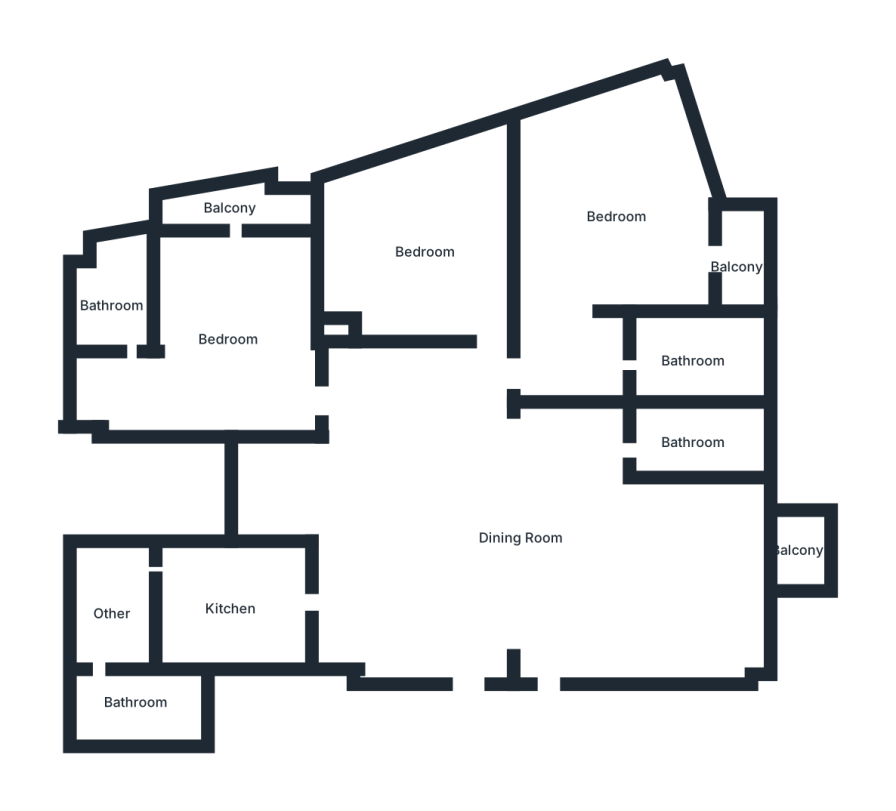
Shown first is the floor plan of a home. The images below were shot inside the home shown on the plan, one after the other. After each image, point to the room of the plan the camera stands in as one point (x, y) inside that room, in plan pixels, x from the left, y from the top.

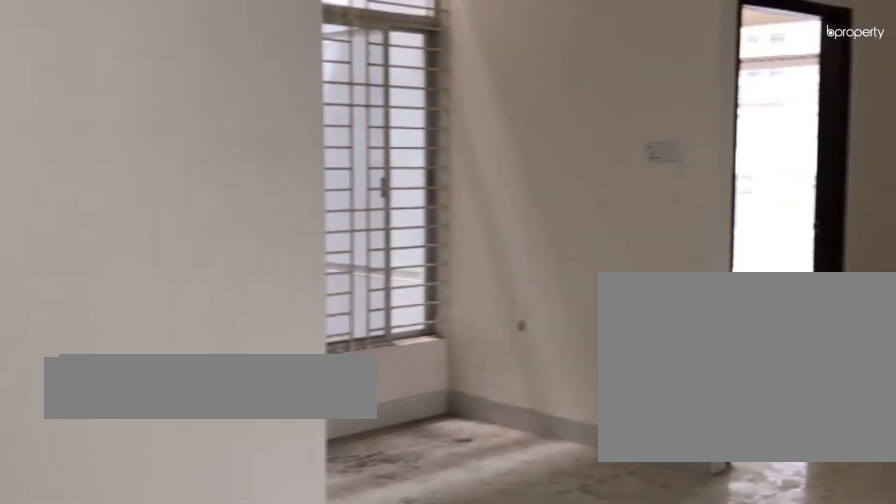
(518, 538)
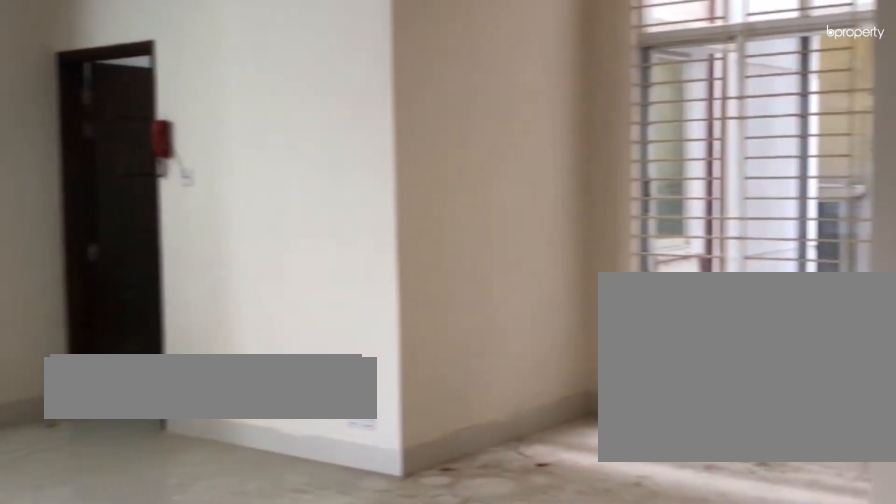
(518, 538)
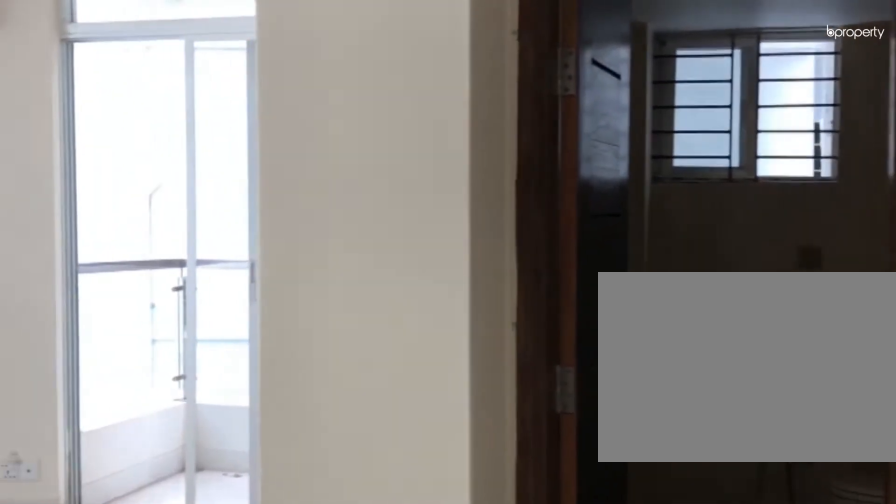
(554, 368)
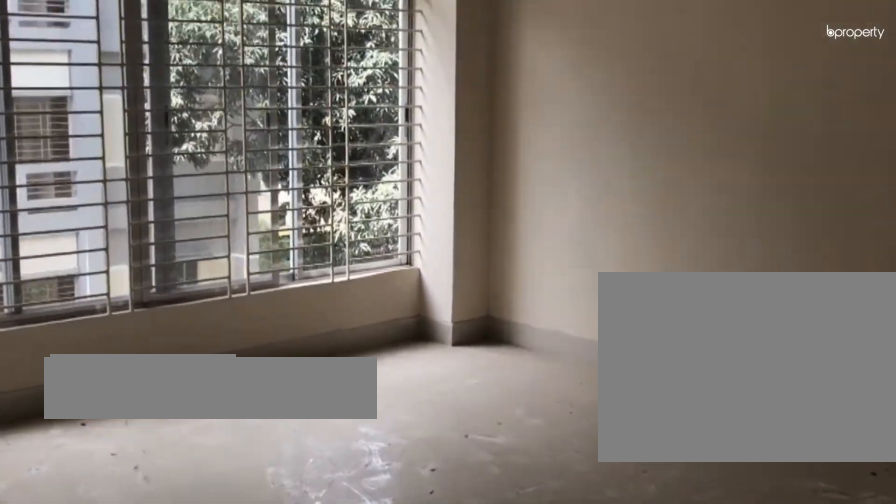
(615, 214)
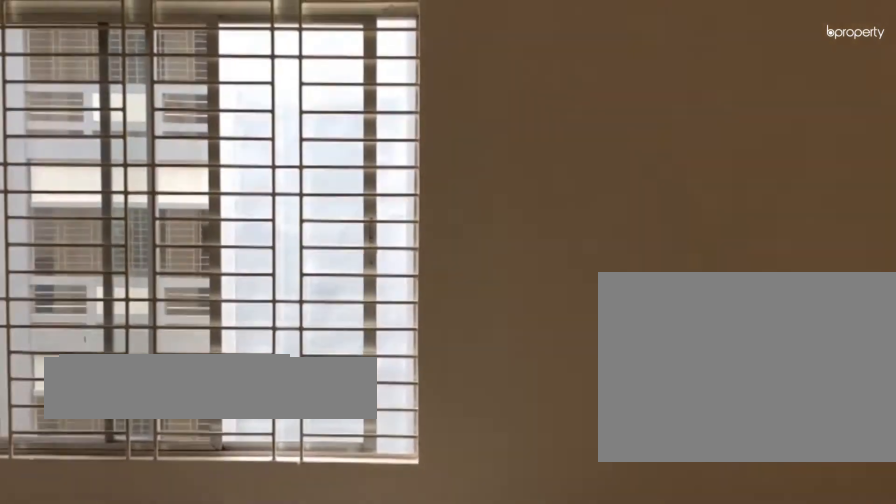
(424, 252)
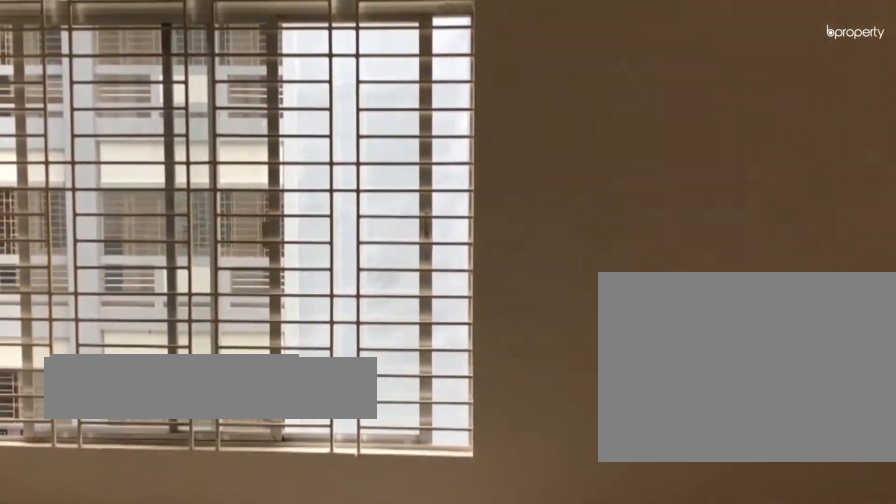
(424, 252)
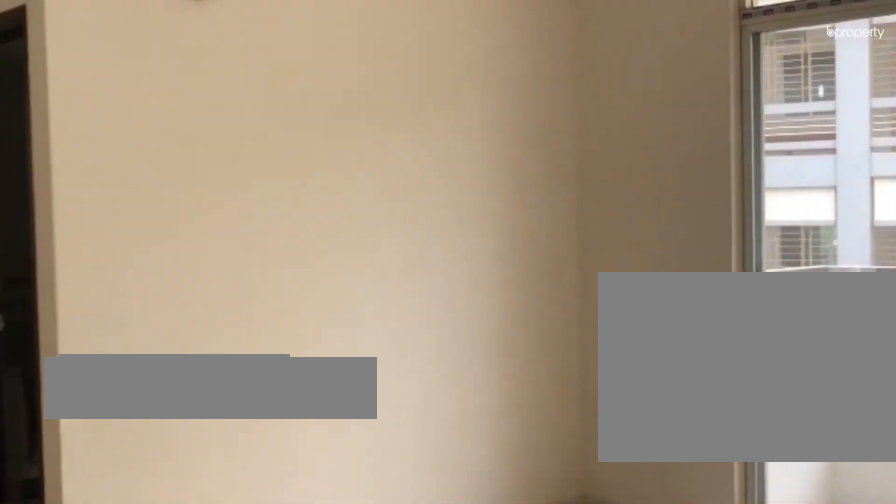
(227, 339)
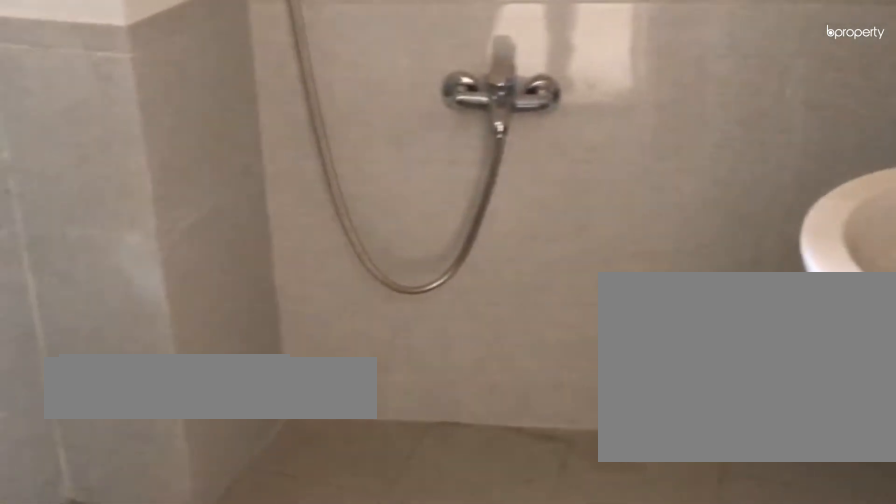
(113, 305)
